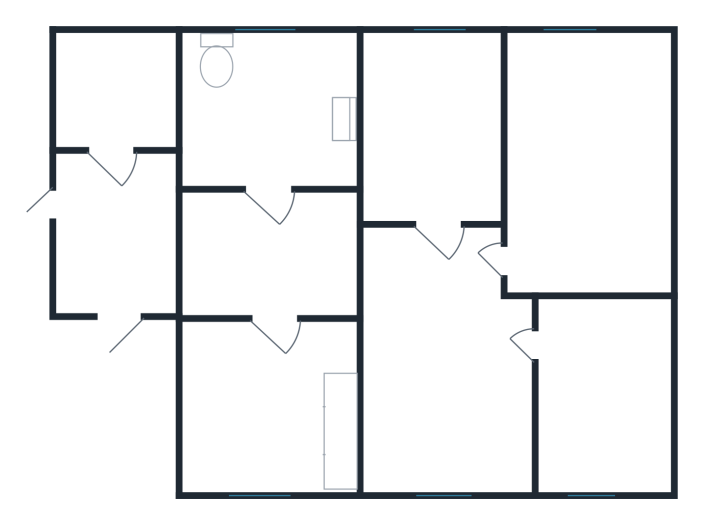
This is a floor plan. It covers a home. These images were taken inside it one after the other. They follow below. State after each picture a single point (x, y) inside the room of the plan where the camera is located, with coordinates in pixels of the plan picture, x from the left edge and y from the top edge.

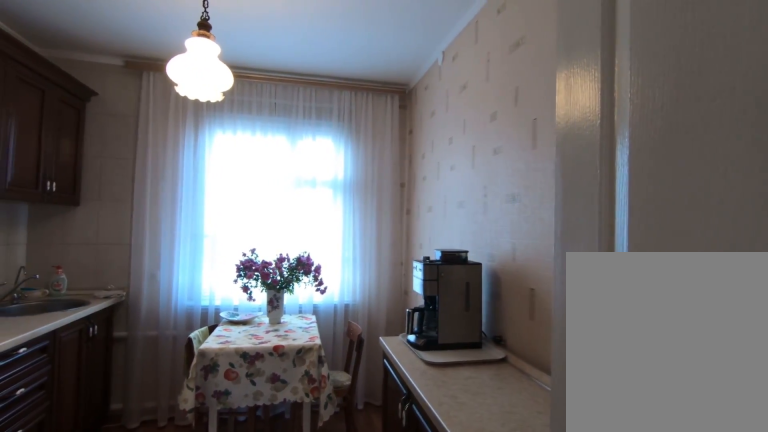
(280, 358)
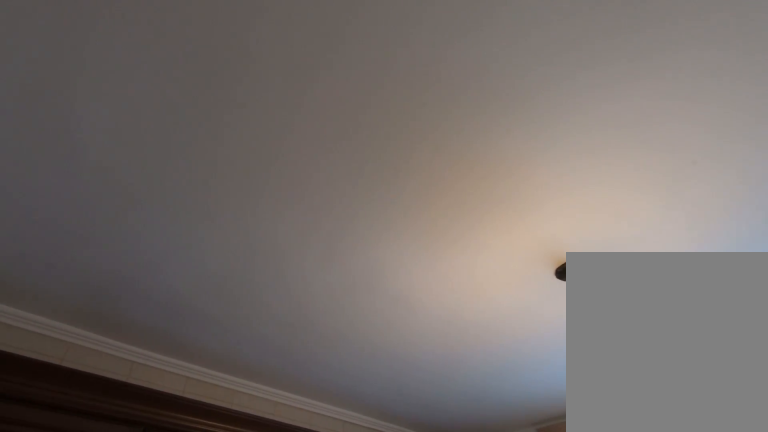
(283, 387)
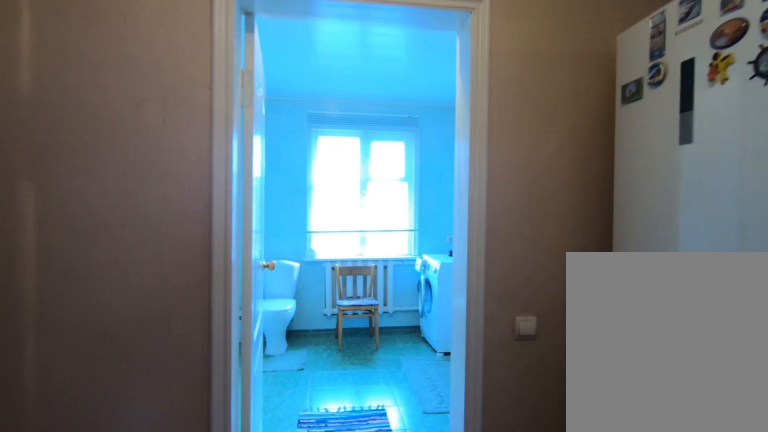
(277, 275)
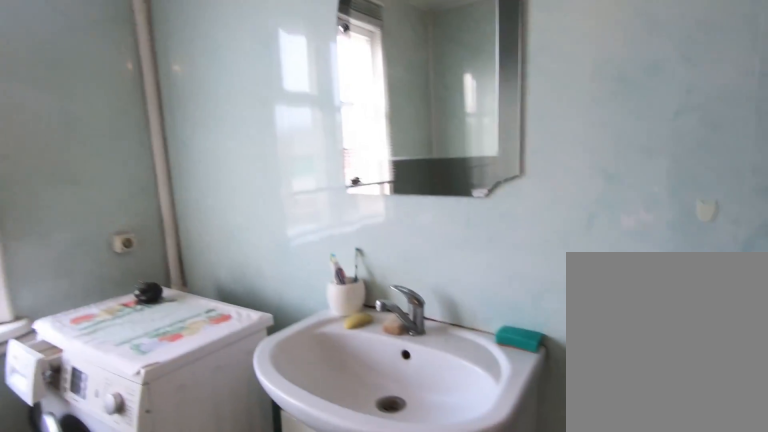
(271, 175)
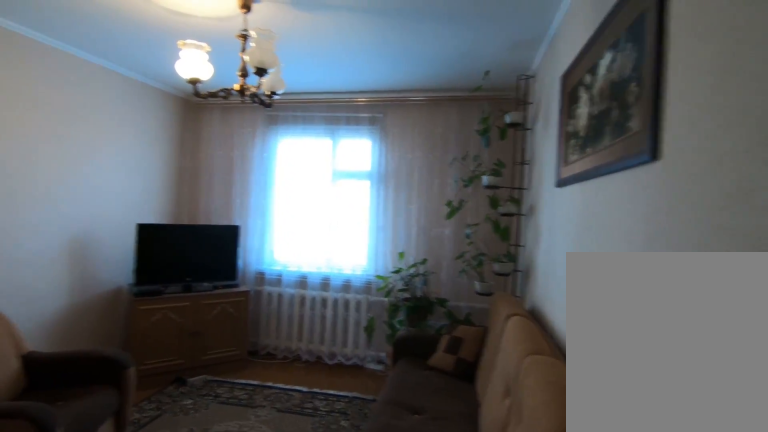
(401, 328)
